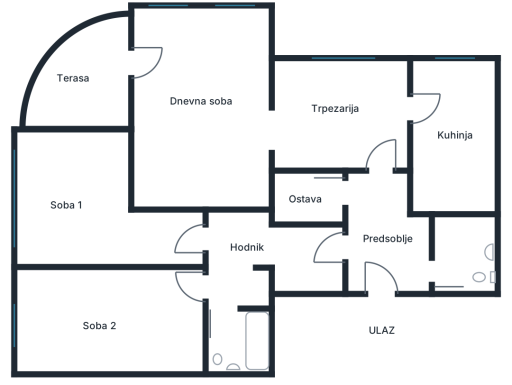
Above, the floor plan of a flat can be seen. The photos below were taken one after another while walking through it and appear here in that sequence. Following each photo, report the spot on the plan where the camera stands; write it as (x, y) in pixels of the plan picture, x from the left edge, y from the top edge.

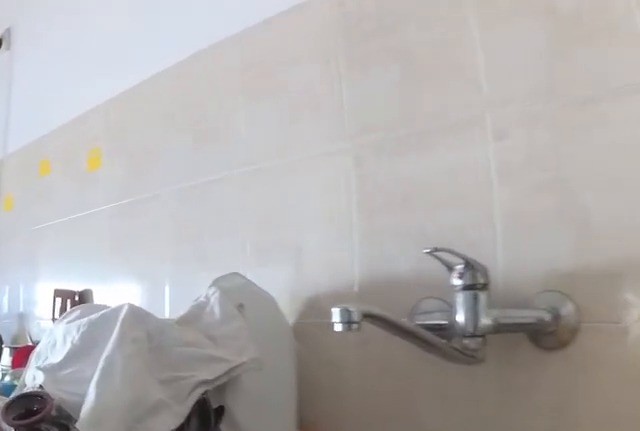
(452, 182)
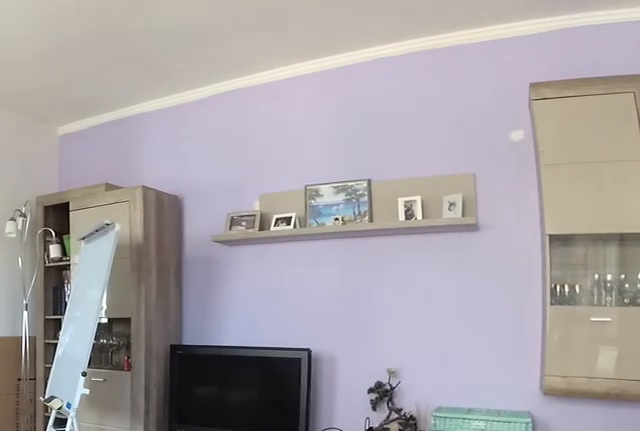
(151, 62)
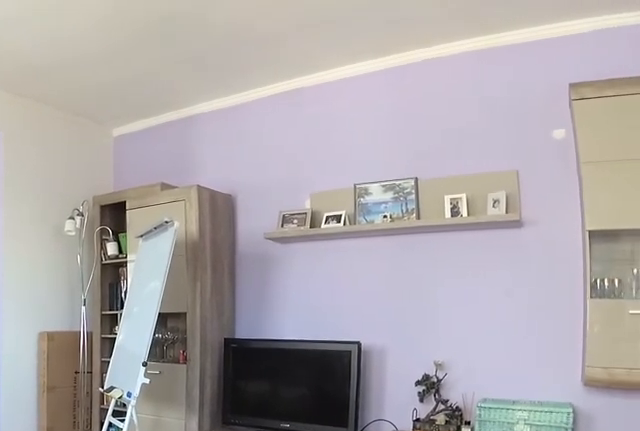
(151, 62)
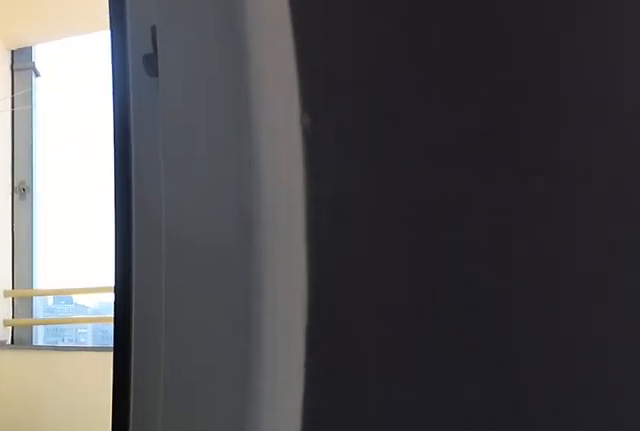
(148, 54)
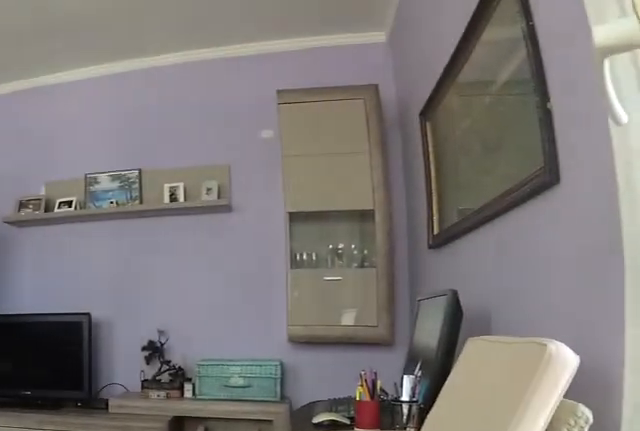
(142, 52)
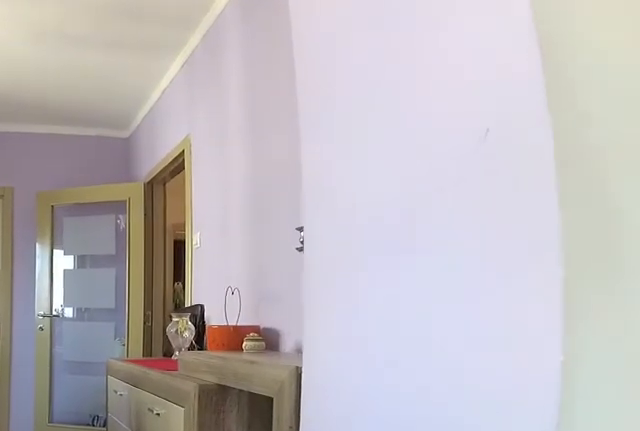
(240, 133)
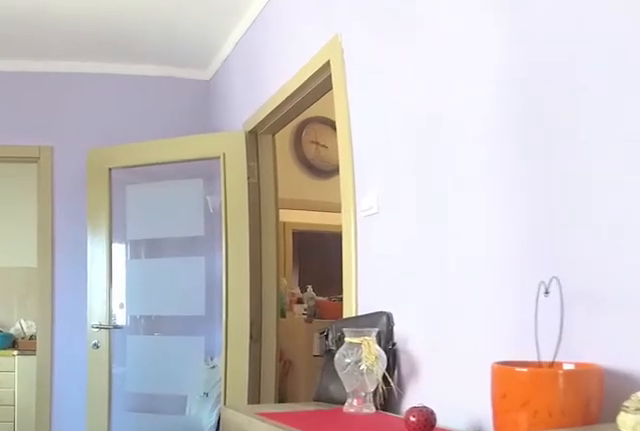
(295, 131)
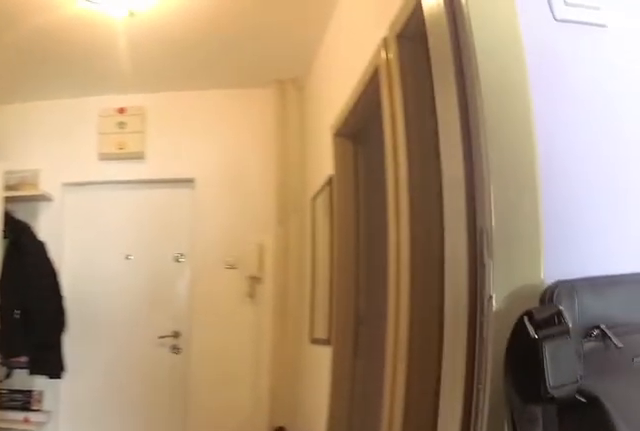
(368, 138)
